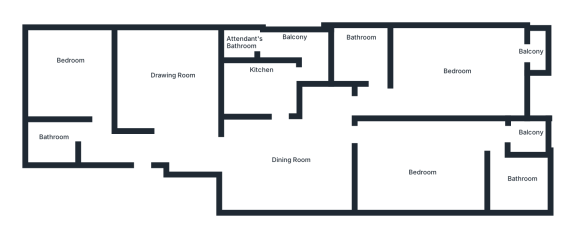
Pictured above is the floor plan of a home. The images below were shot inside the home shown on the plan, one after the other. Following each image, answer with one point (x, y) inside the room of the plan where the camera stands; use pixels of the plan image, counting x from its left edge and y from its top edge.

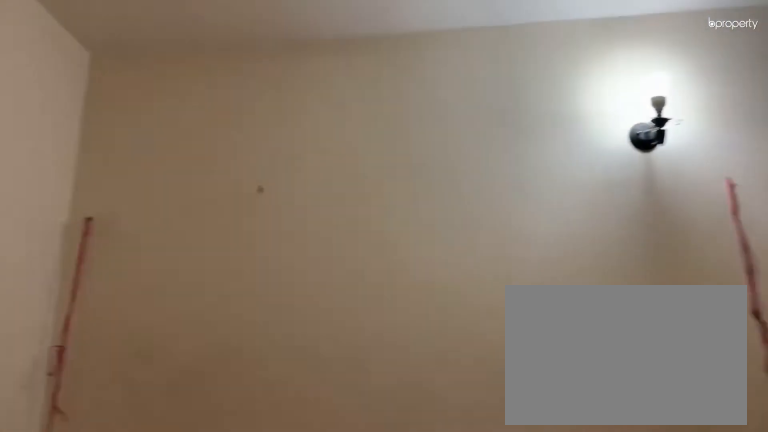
(426, 159)
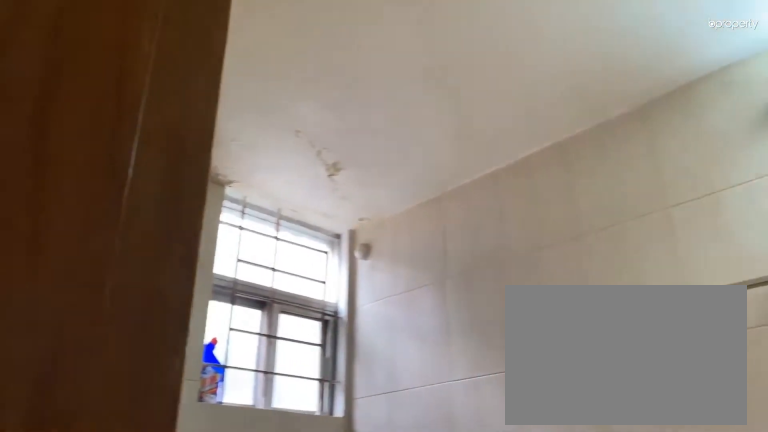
(514, 179)
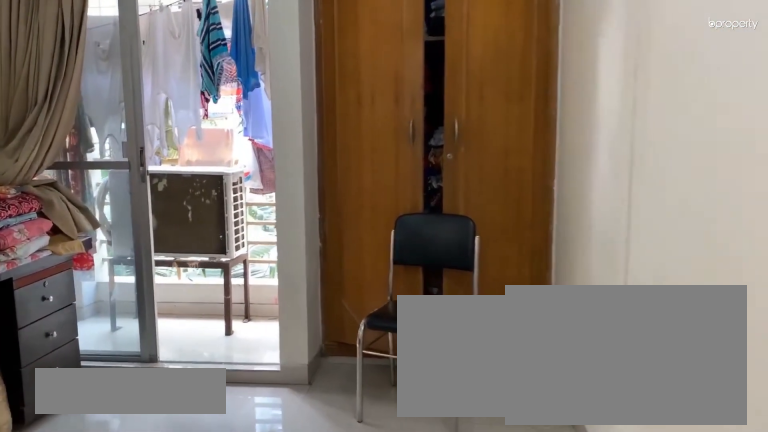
(457, 78)
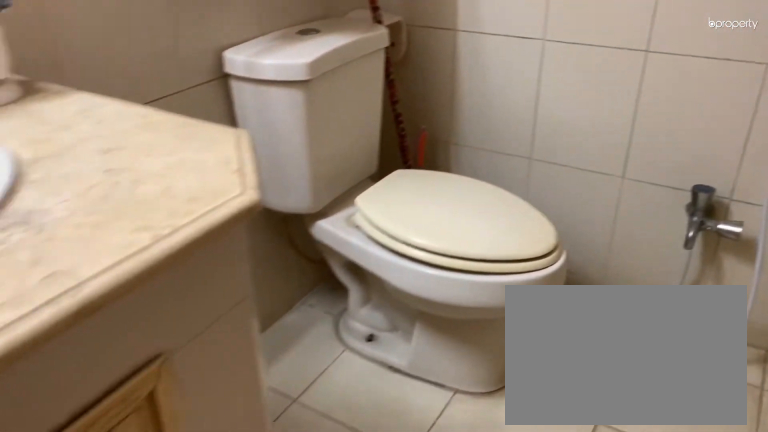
(357, 55)
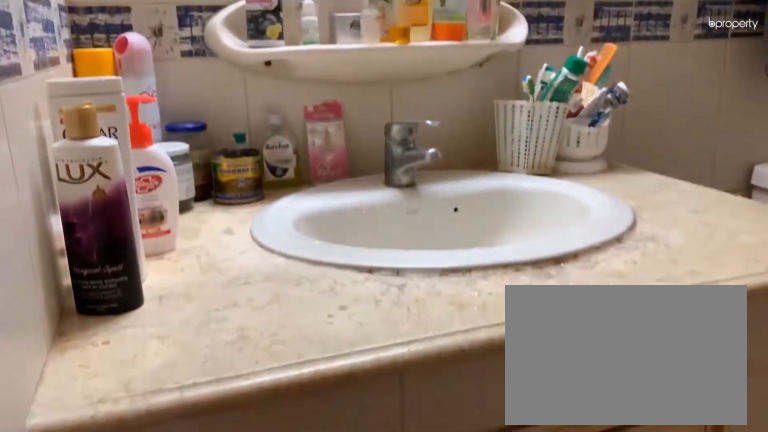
(357, 55)
